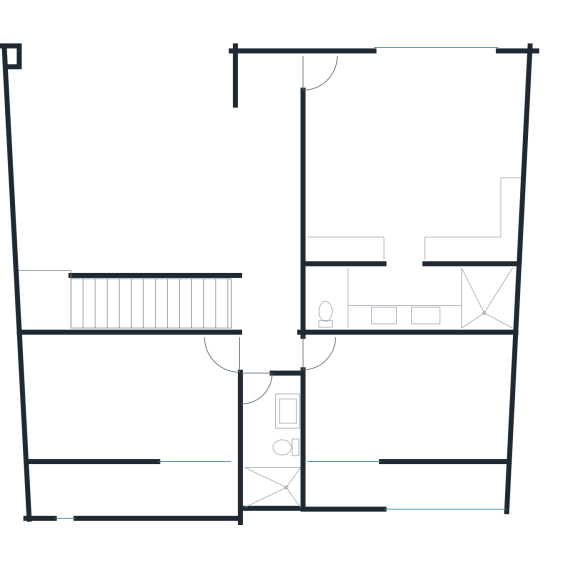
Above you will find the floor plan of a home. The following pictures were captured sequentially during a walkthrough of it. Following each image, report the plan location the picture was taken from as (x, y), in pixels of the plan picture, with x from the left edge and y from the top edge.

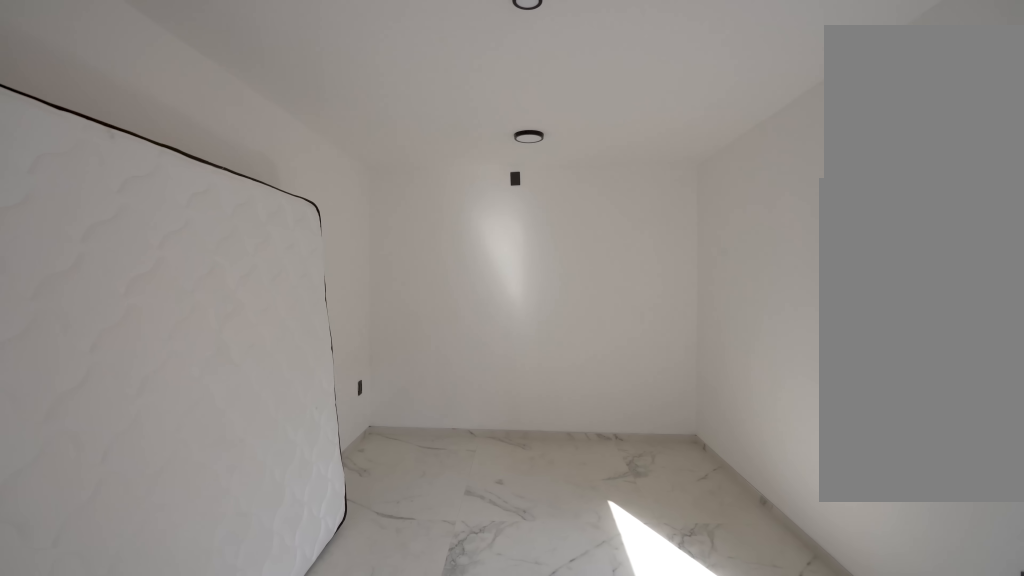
(332, 348)
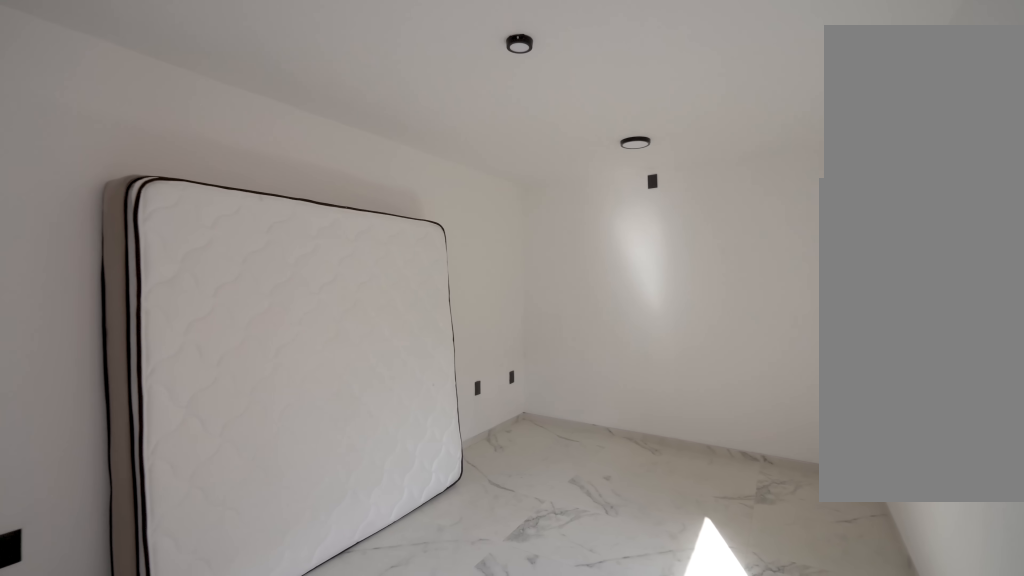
(340, 357)
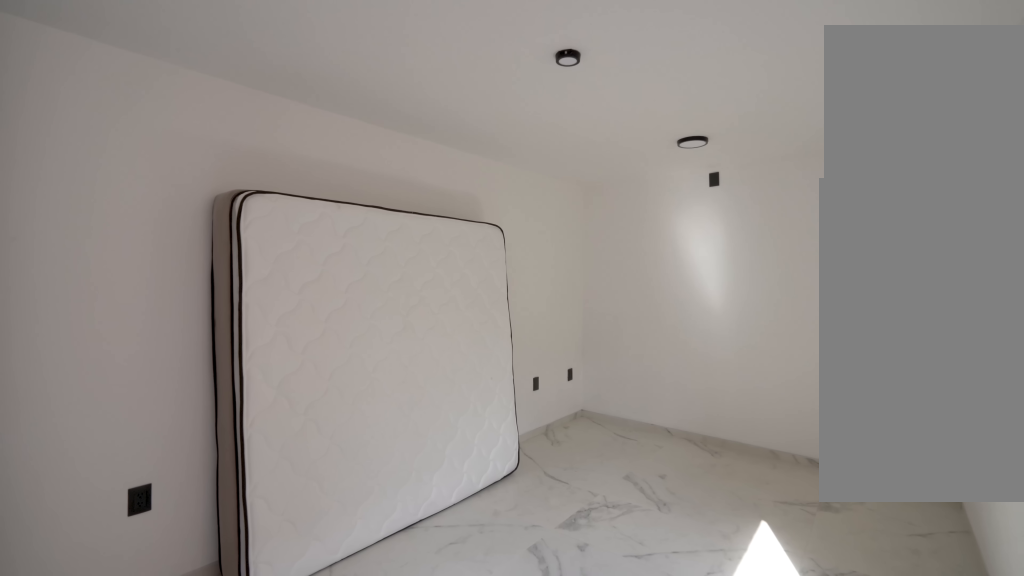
(328, 391)
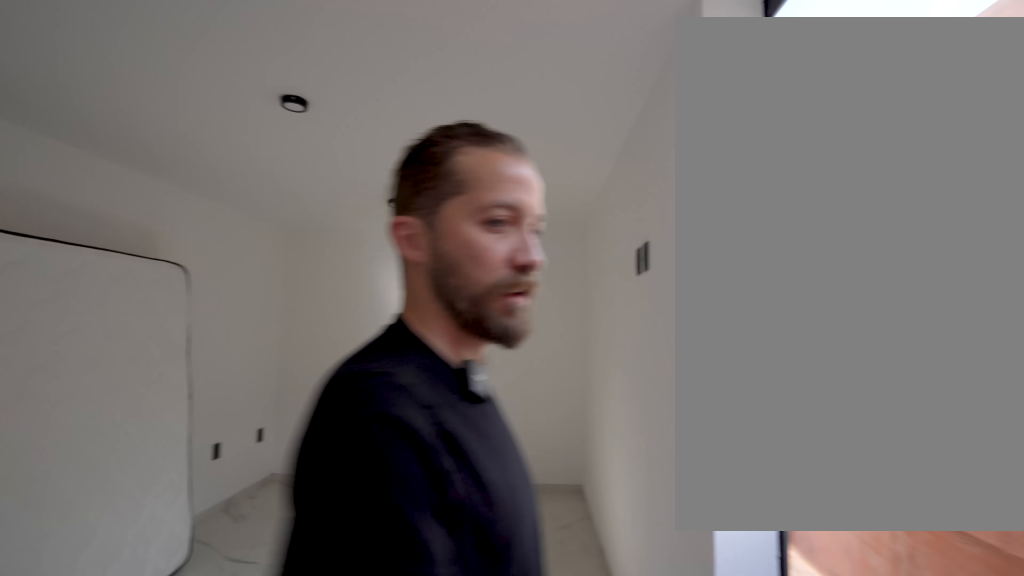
(320, 432)
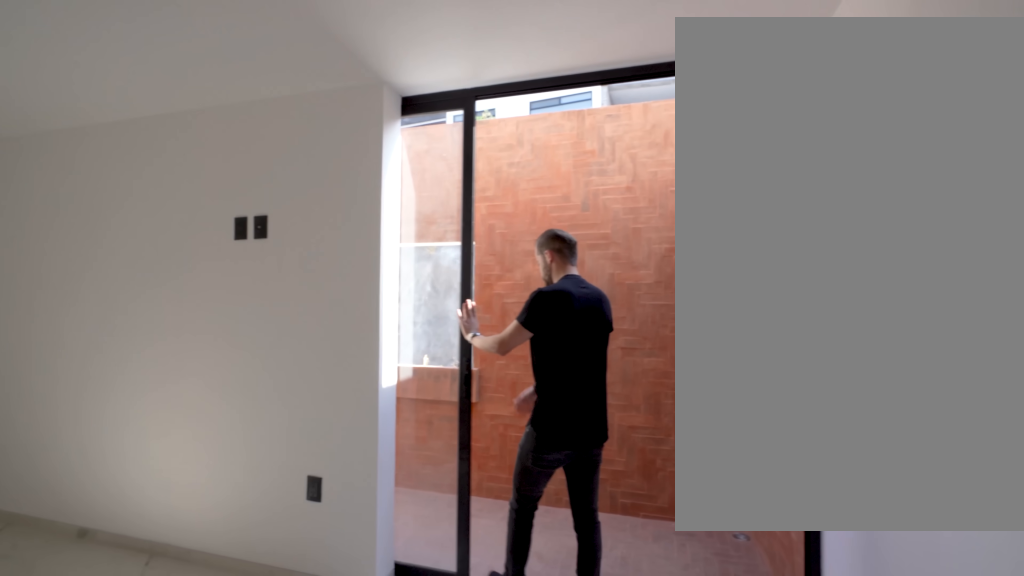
(320, 435)
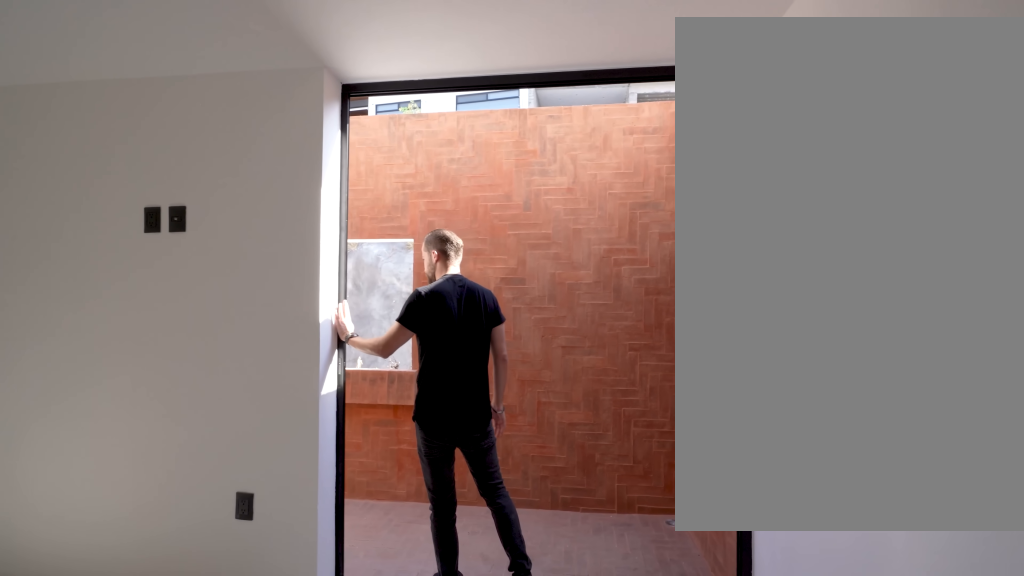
(320, 438)
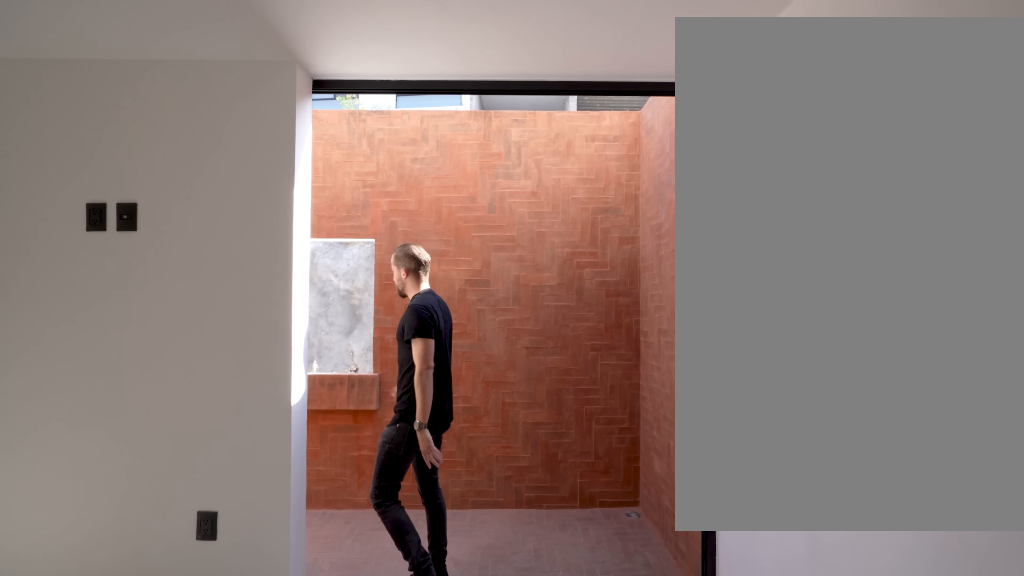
(320, 438)
